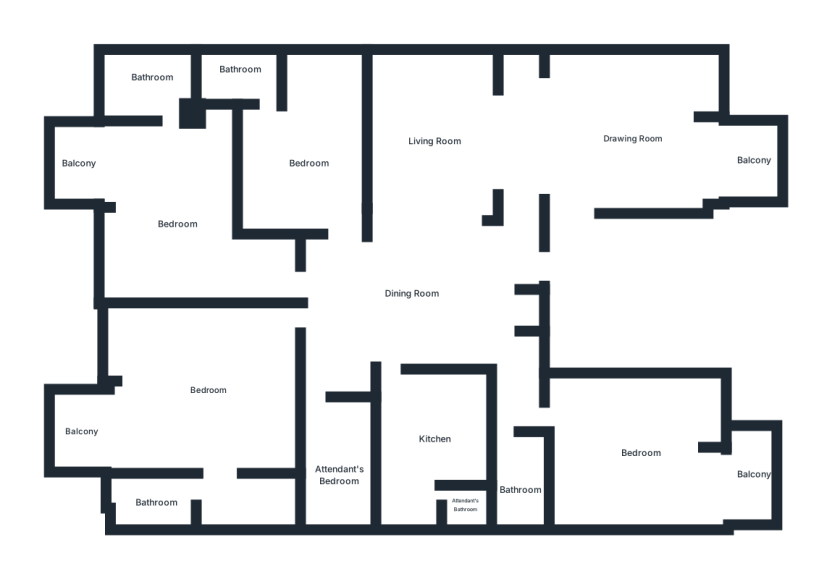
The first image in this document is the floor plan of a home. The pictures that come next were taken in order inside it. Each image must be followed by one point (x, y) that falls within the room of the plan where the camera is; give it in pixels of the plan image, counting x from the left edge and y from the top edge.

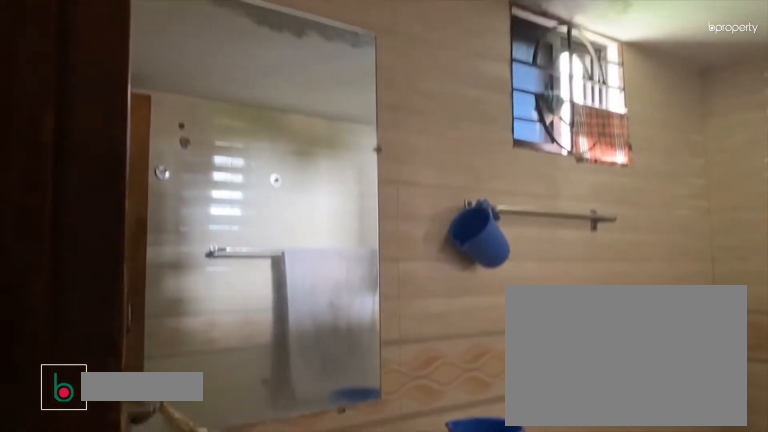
(157, 502)
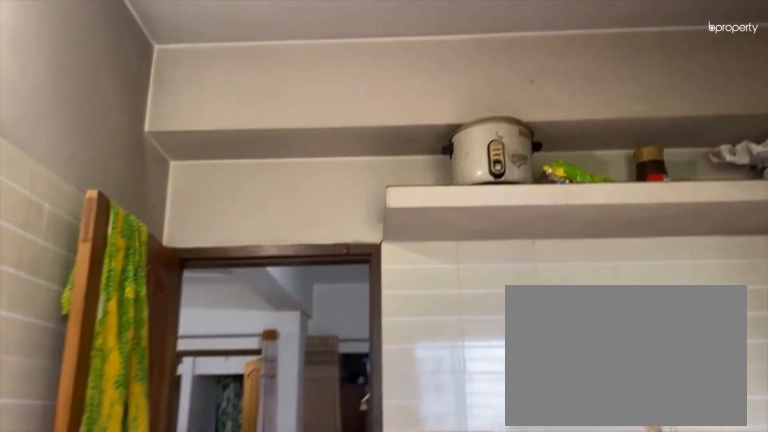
(436, 438)
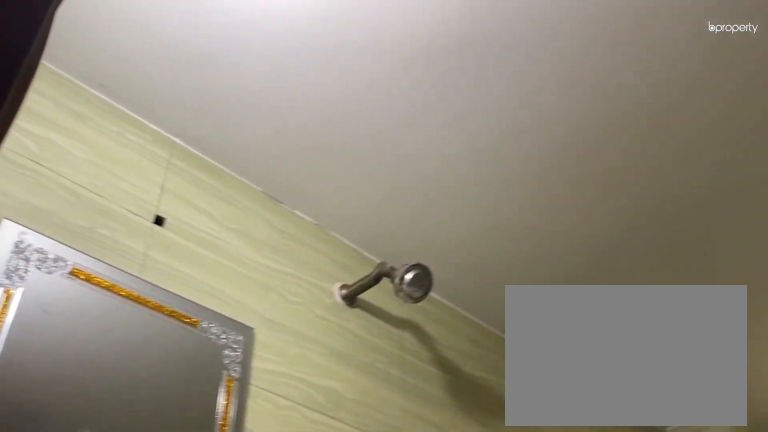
(521, 485)
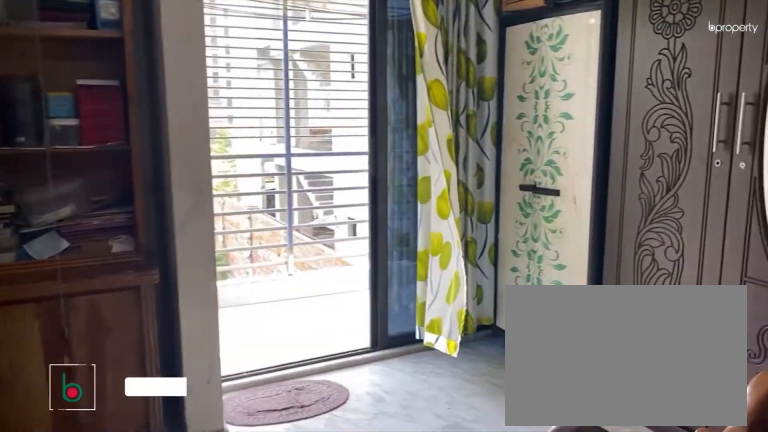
(640, 451)
